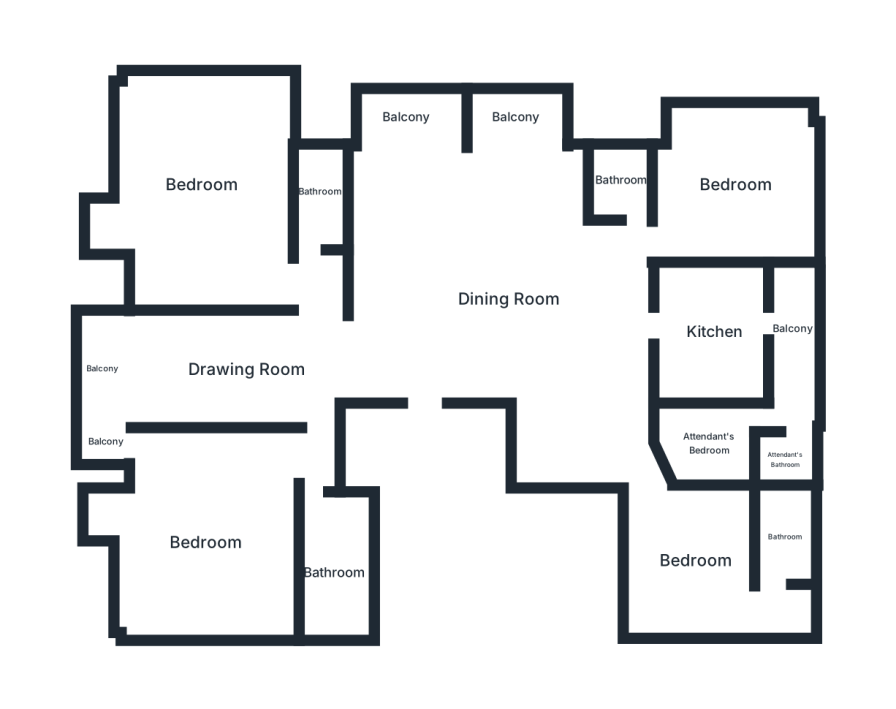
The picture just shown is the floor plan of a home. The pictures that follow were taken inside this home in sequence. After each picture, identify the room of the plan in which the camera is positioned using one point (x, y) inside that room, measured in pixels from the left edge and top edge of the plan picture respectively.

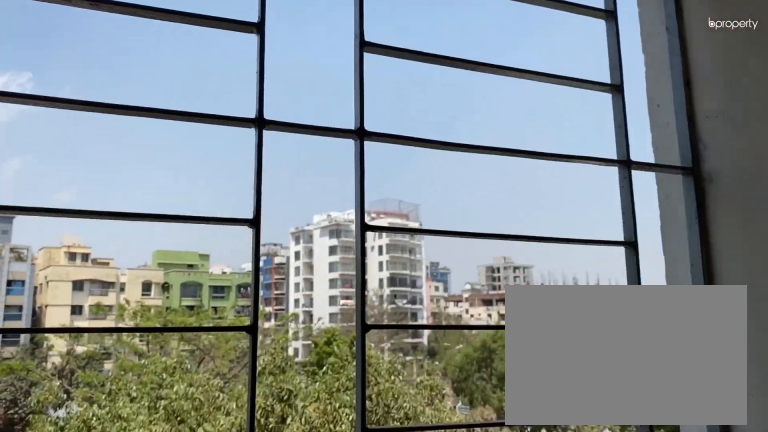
(408, 118)
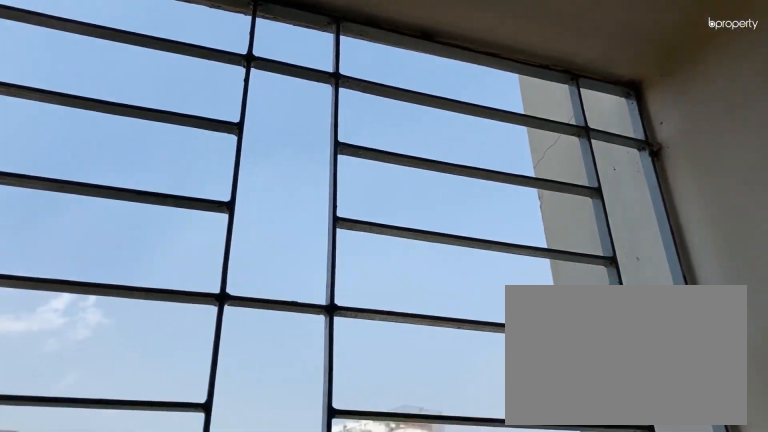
(515, 119)
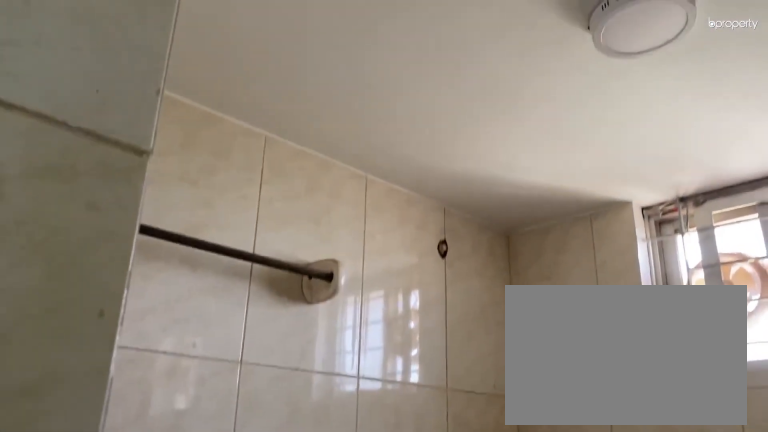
(623, 181)
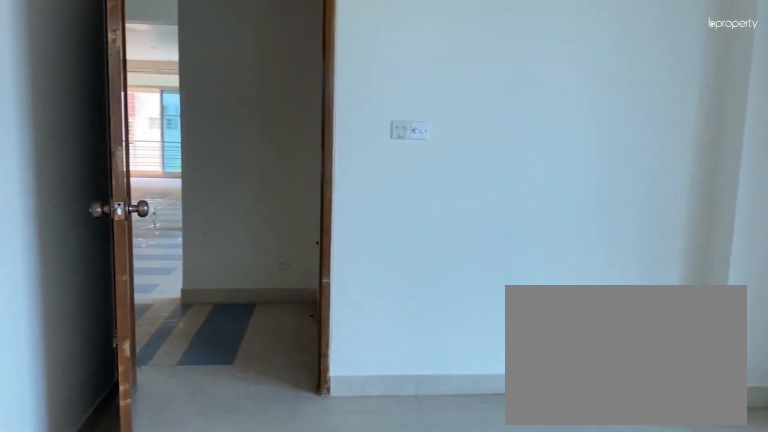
(734, 184)
